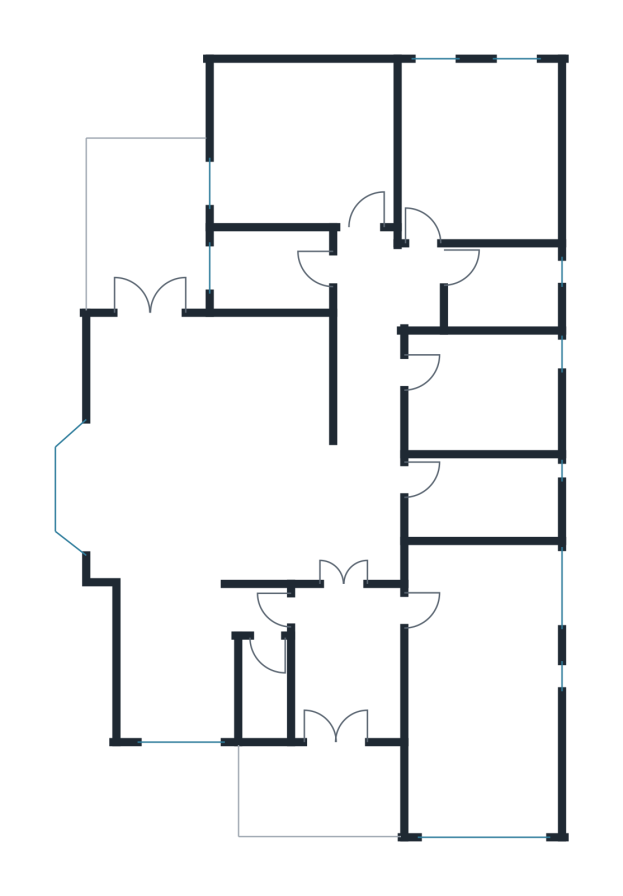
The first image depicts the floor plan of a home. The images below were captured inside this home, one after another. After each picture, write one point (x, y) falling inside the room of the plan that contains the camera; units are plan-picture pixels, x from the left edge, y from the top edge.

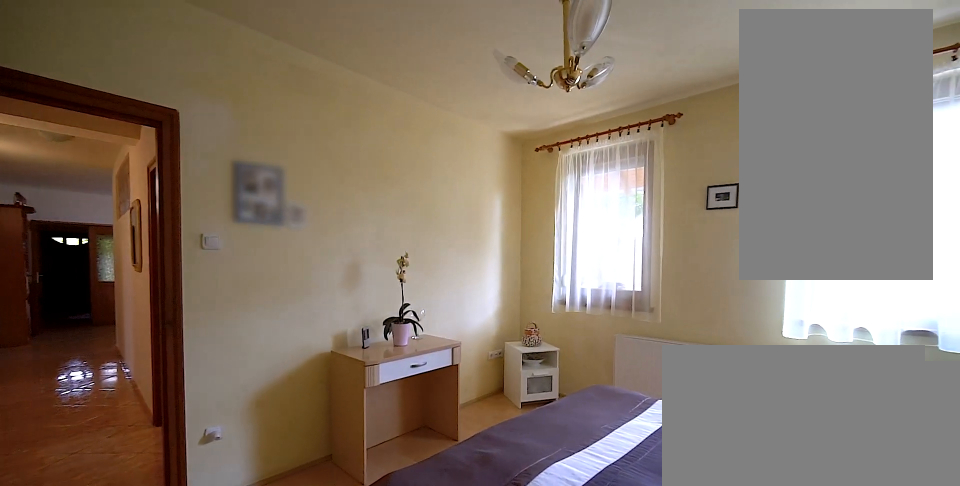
(308, 154)
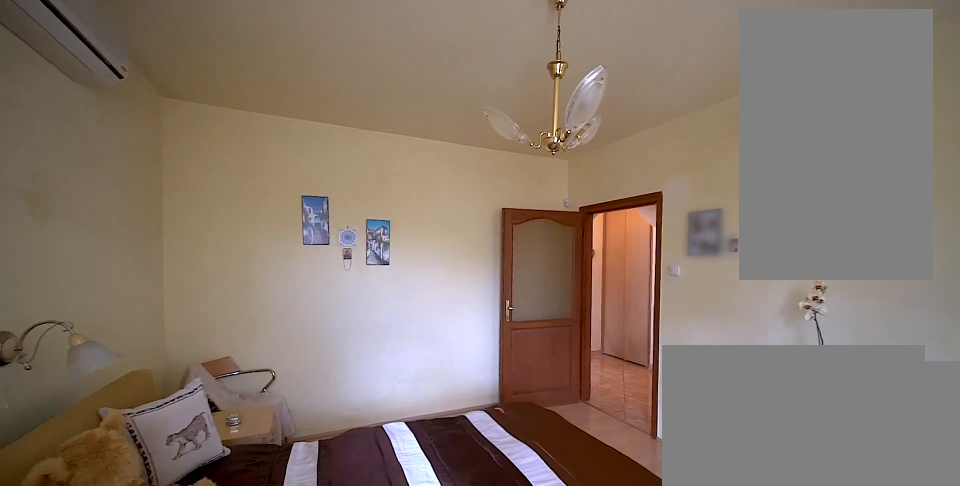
(308, 154)
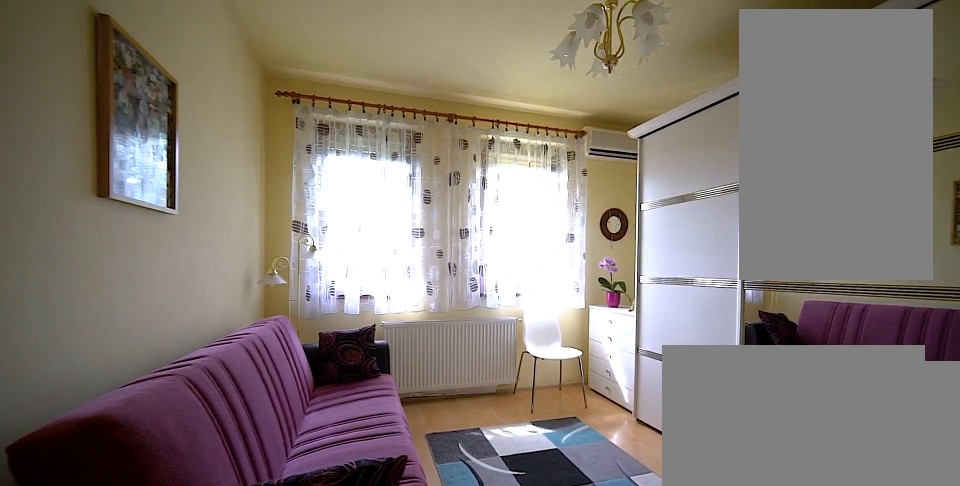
(480, 152)
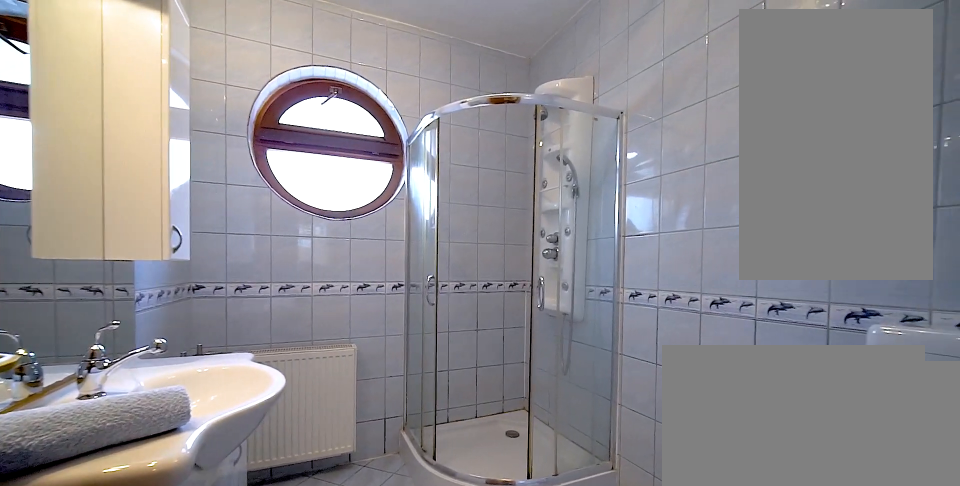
(506, 288)
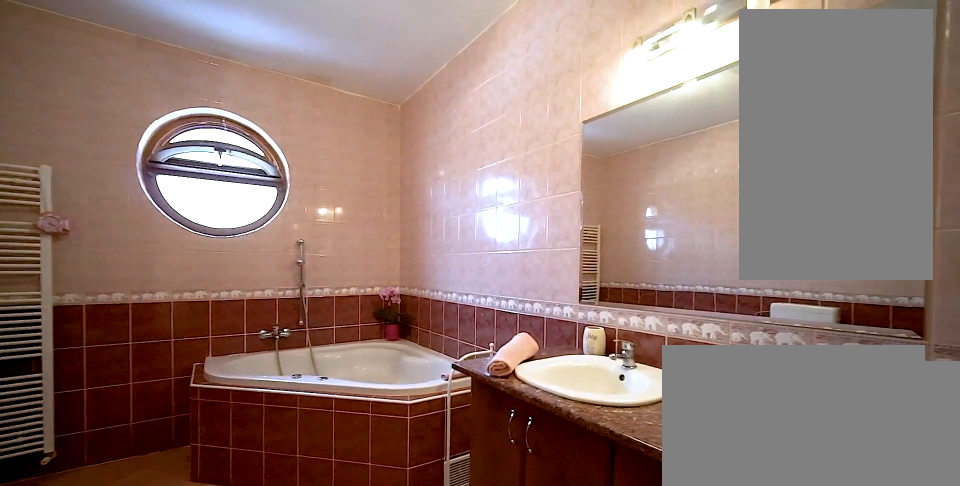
(476, 398)
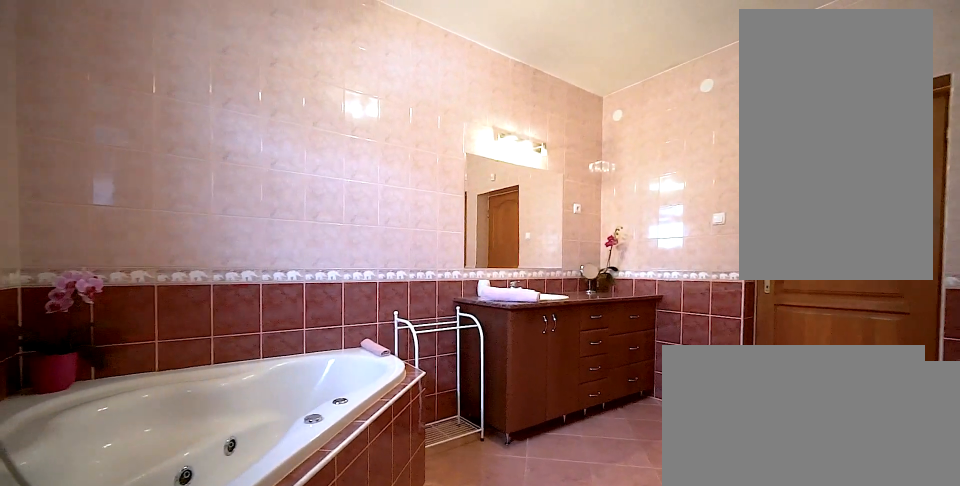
(476, 397)
